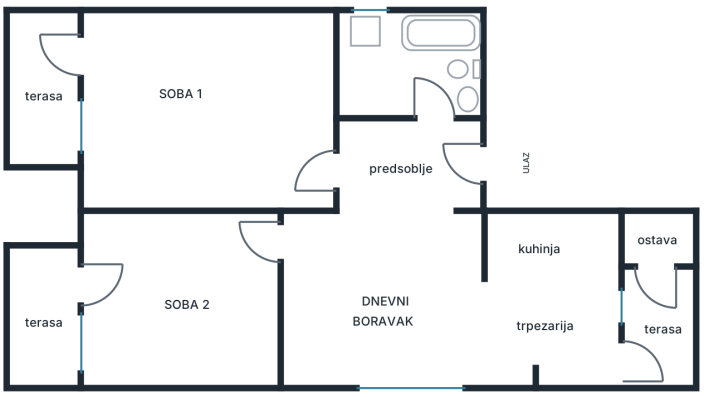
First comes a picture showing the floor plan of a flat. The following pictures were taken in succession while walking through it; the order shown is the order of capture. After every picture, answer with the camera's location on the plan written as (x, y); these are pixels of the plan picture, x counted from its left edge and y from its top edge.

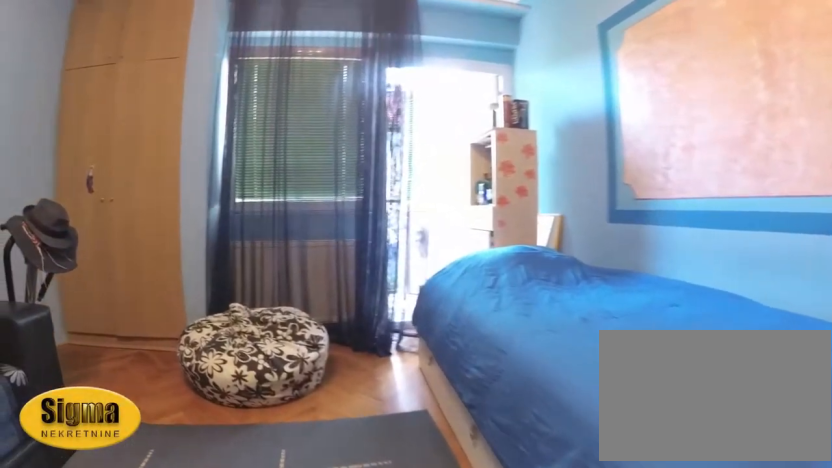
(265, 125)
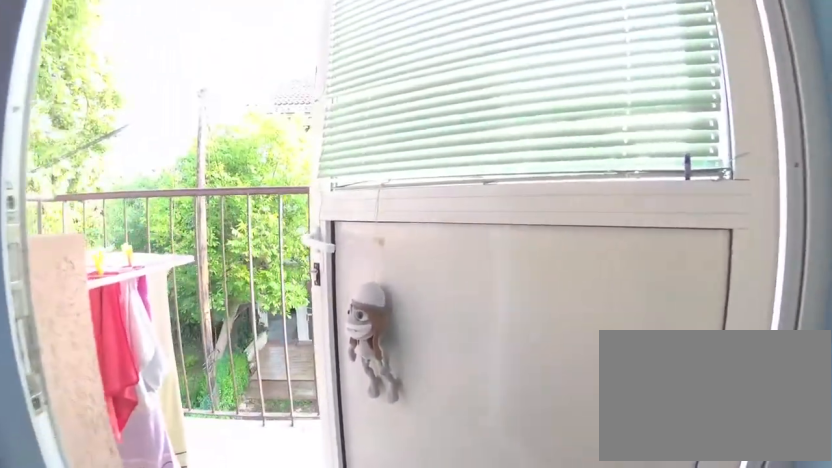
(117, 68)
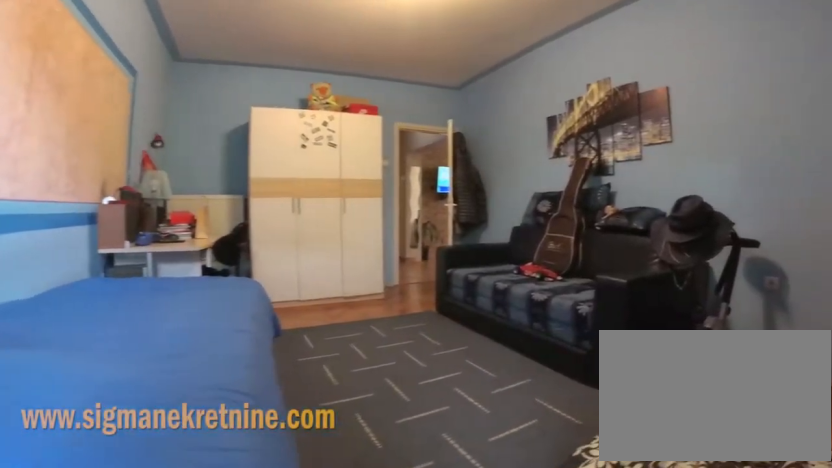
(70, 52)
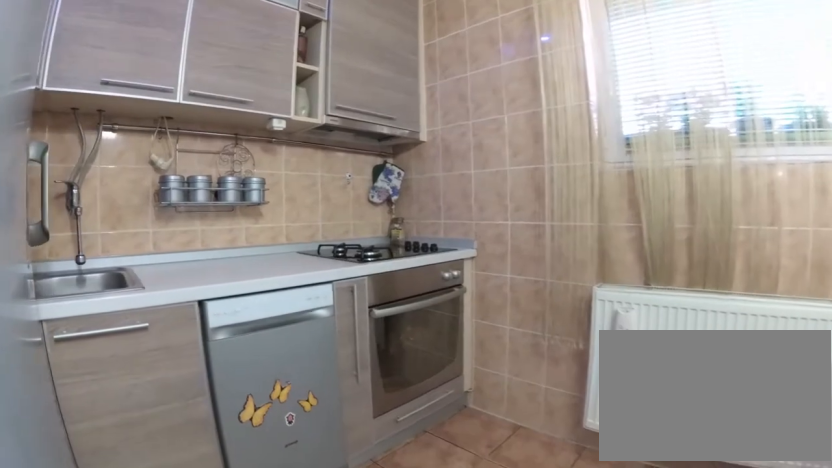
(490, 338)
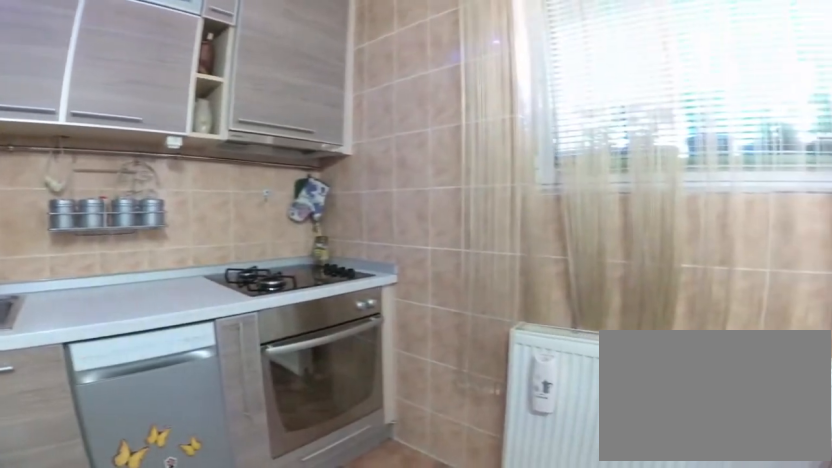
(548, 324)
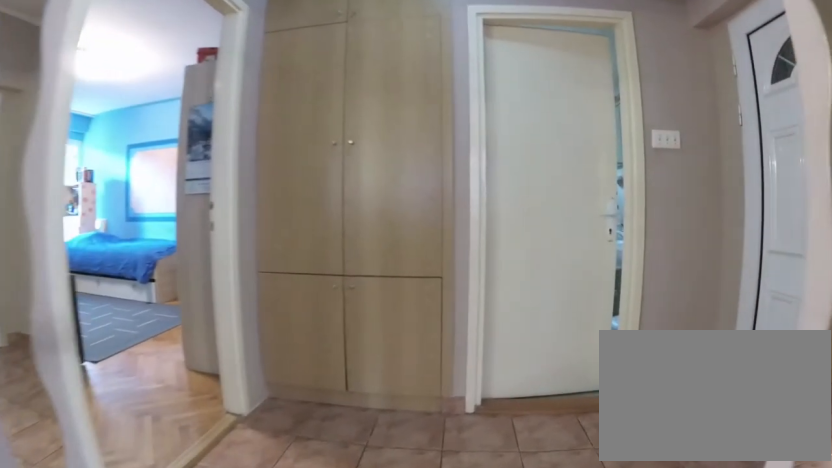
(440, 254)
